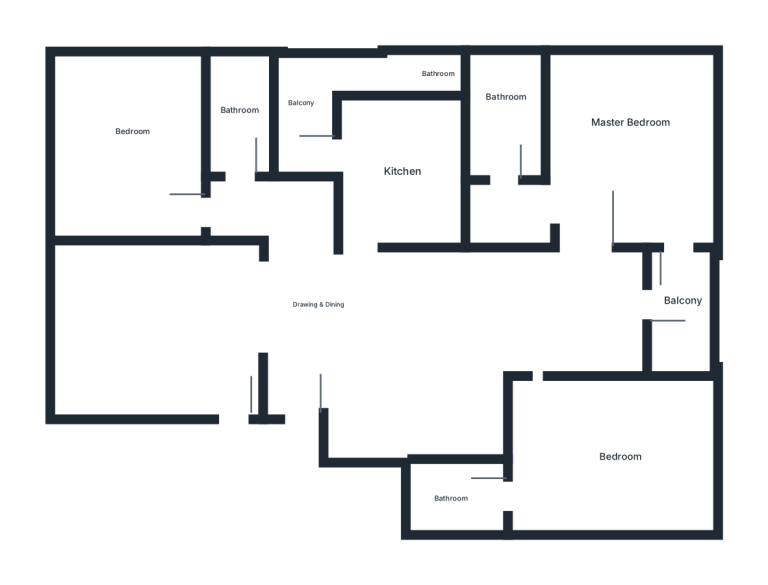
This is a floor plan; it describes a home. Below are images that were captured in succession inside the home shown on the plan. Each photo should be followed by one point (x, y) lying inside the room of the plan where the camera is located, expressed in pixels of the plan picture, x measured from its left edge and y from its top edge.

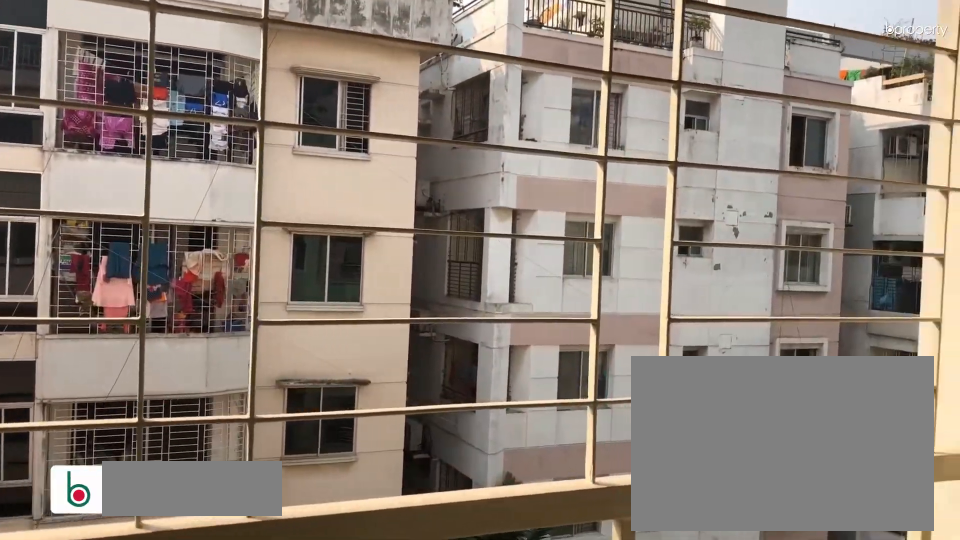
(678, 302)
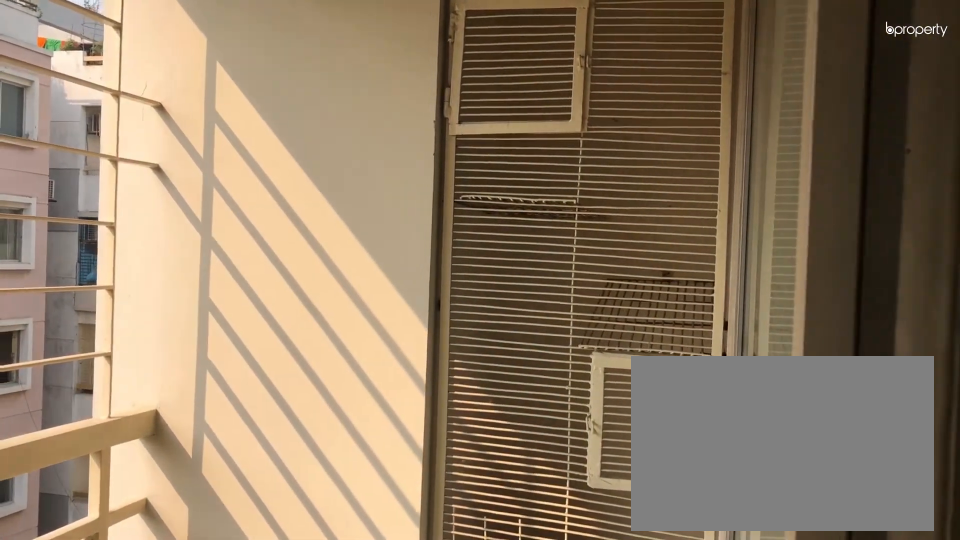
(678, 302)
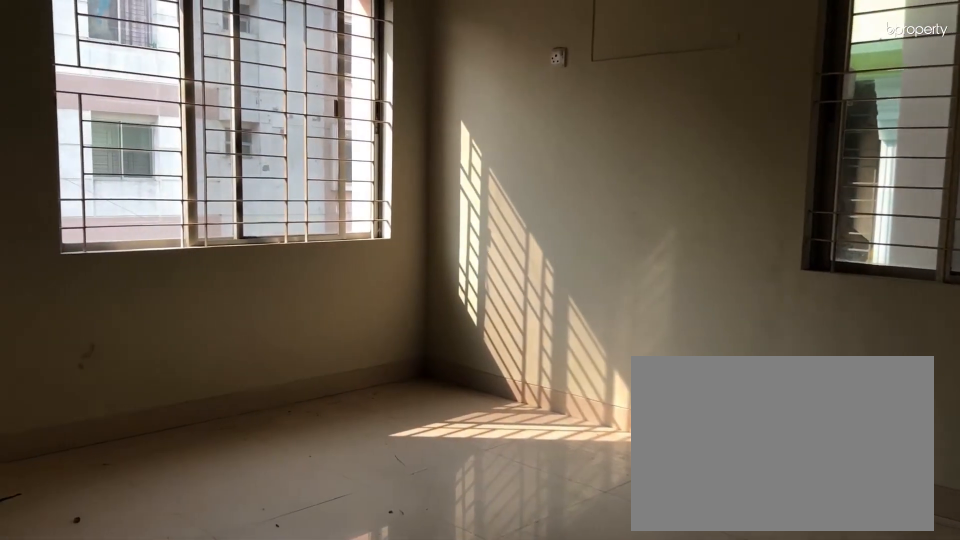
(563, 408)
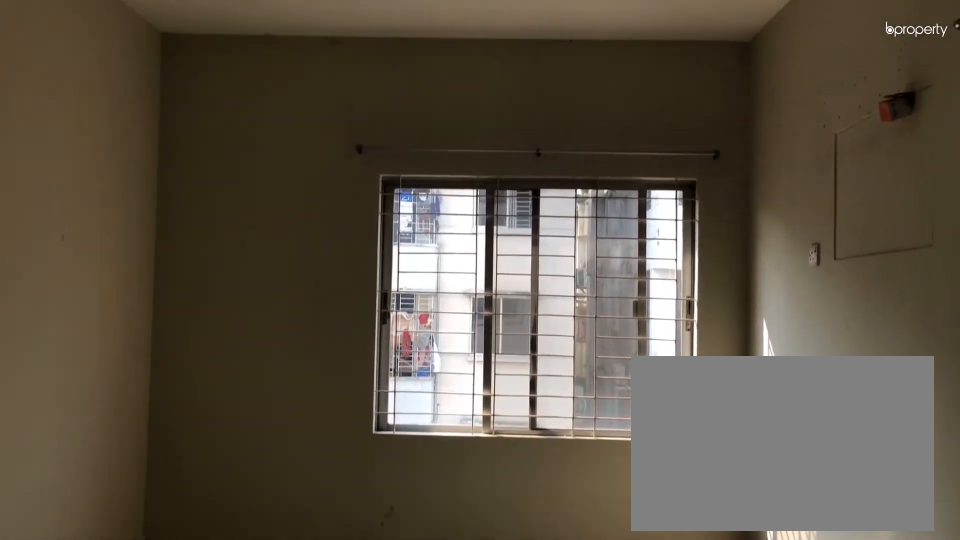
(625, 463)
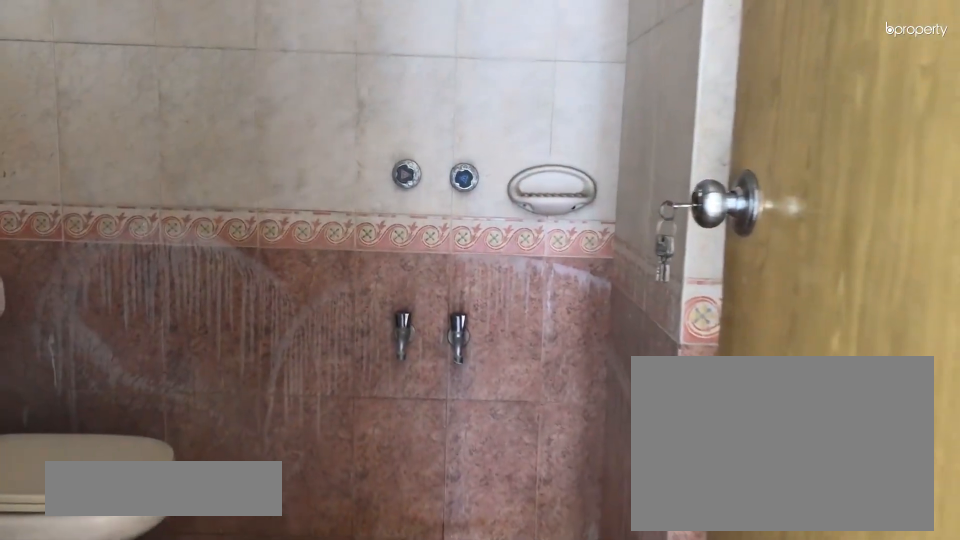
(457, 491)
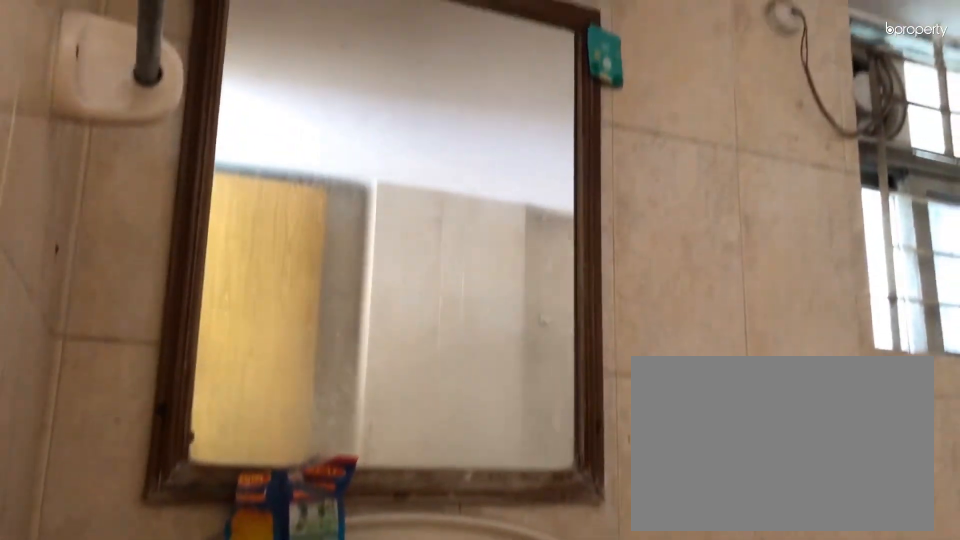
(457, 491)
